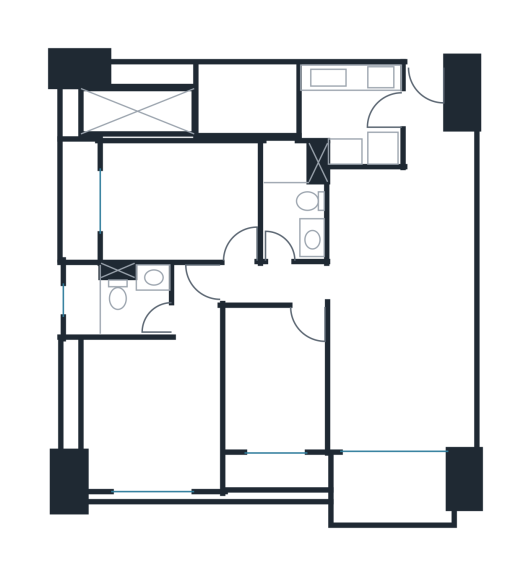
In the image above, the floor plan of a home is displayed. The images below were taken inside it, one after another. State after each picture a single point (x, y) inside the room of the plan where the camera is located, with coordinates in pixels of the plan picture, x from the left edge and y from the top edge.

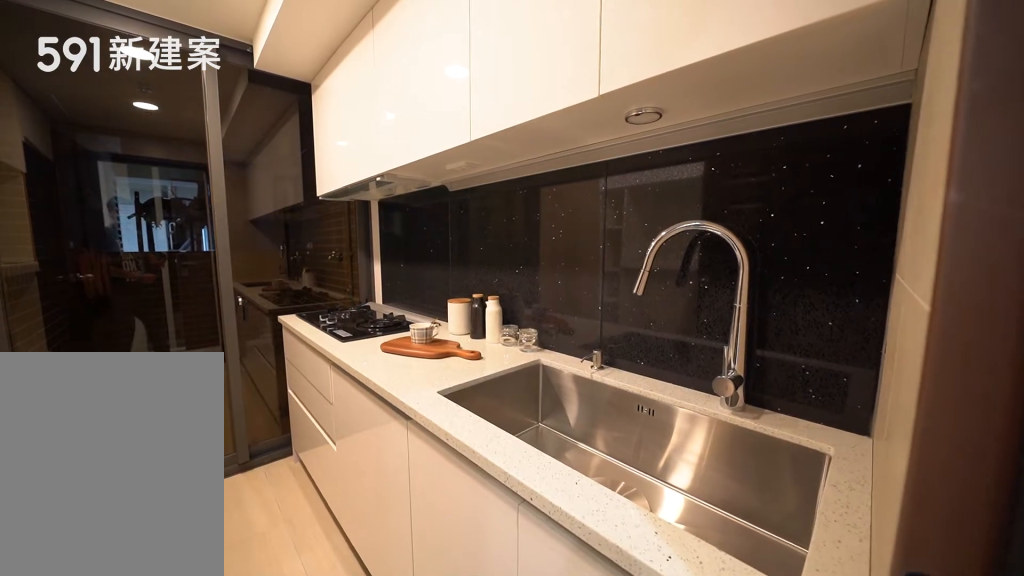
(351, 98)
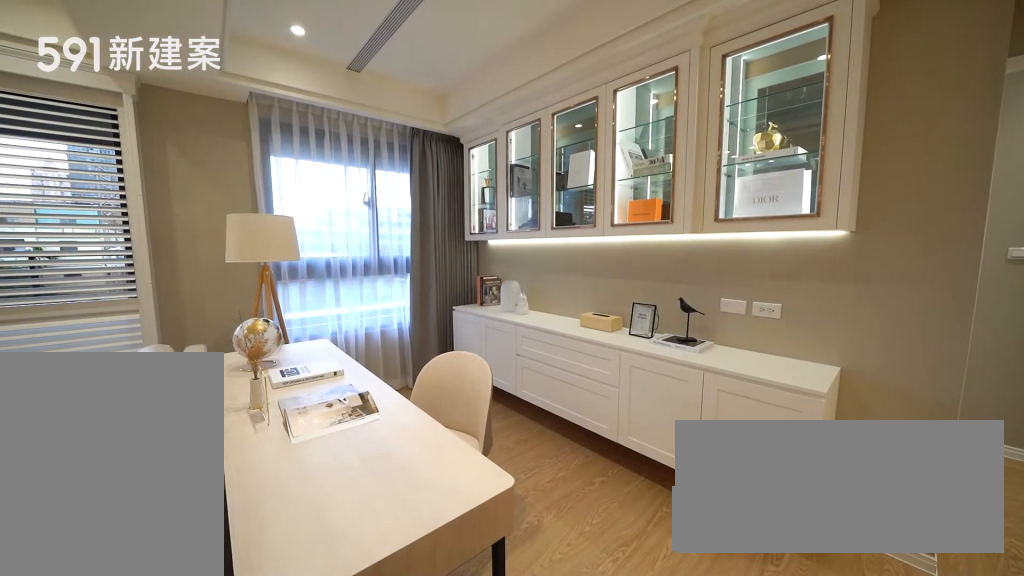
(276, 378)
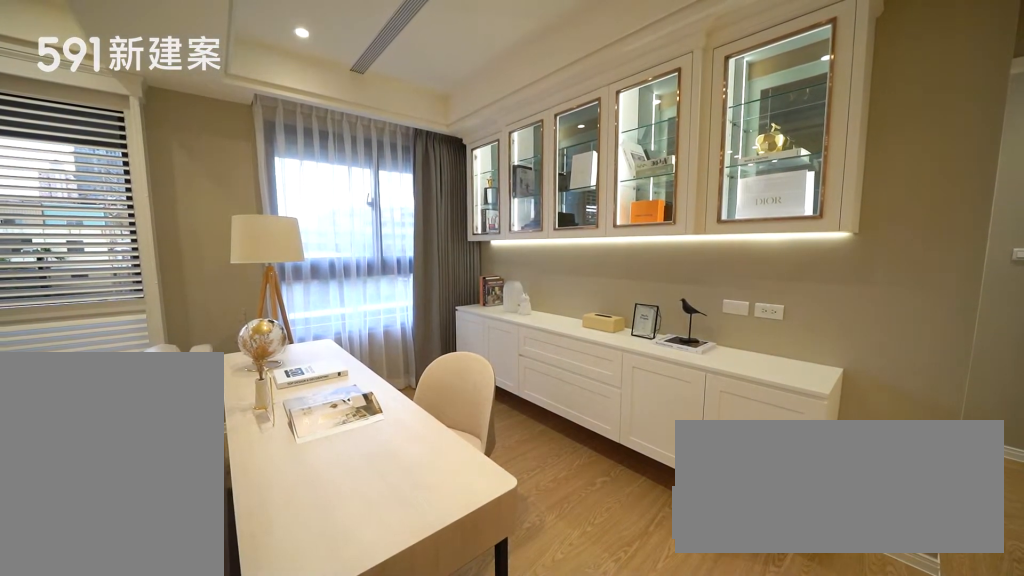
(276, 378)
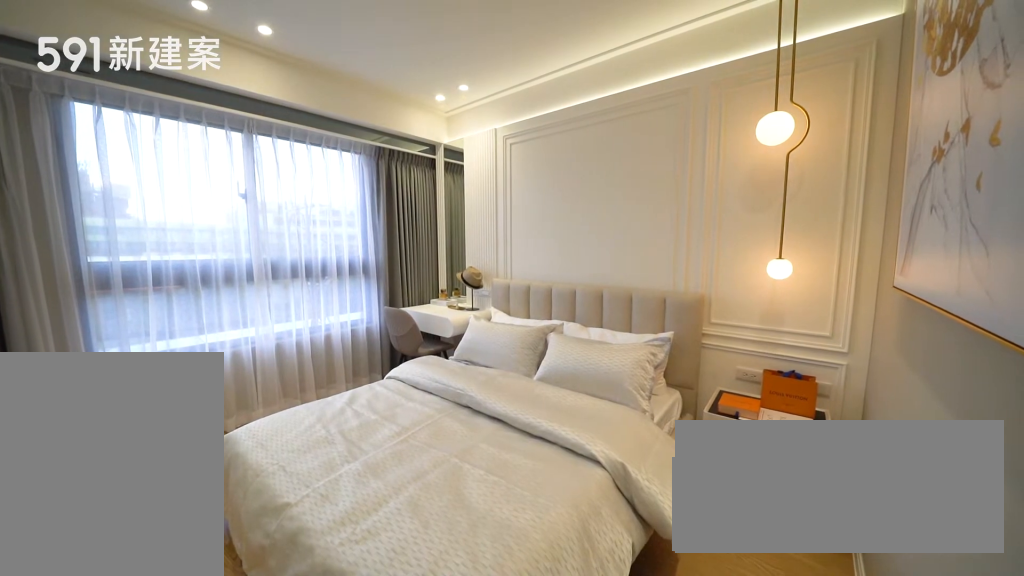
(151, 417)
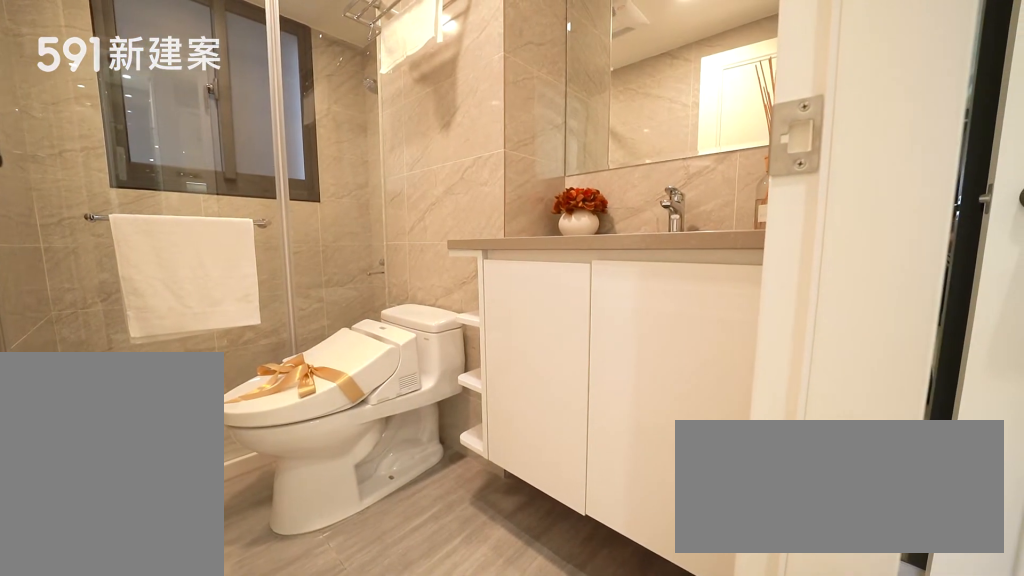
(114, 298)
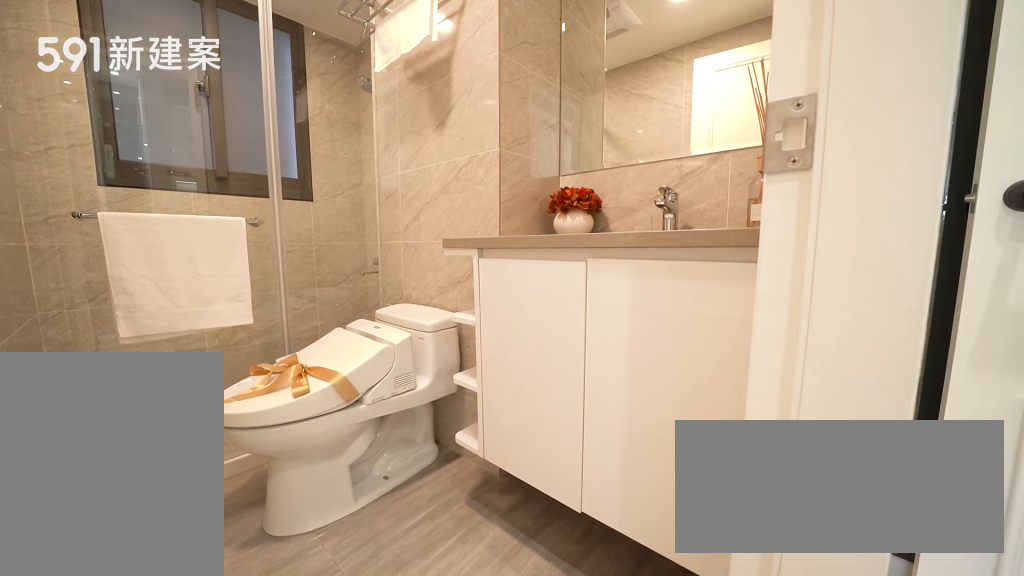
(114, 298)
